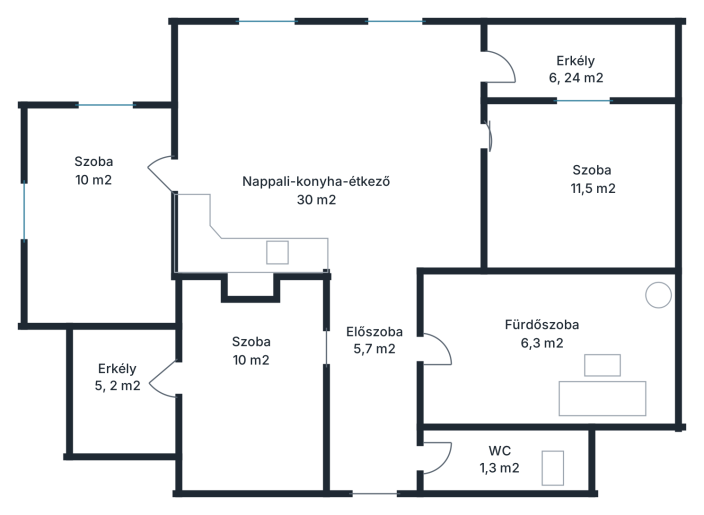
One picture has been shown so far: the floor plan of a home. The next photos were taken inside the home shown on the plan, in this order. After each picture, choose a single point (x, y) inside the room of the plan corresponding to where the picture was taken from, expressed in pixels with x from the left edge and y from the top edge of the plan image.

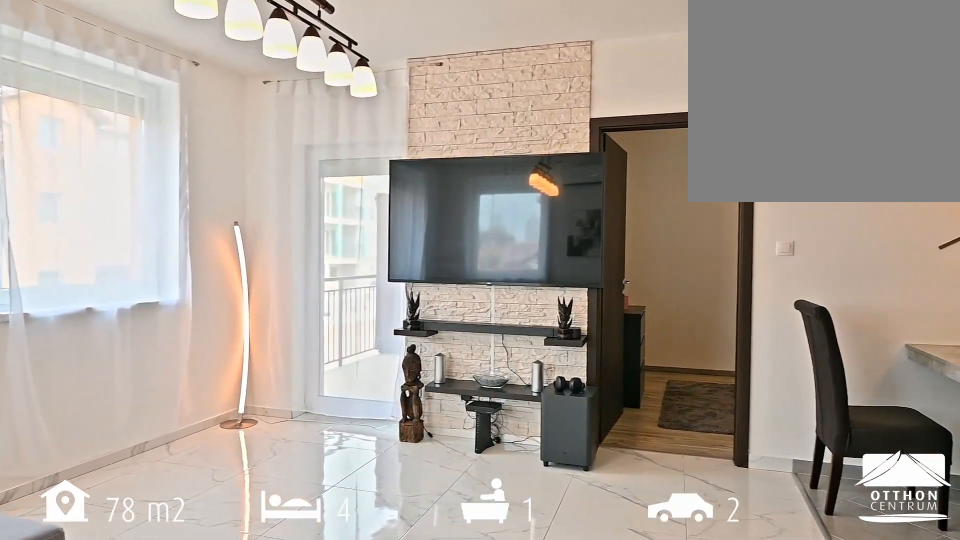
(328, 103)
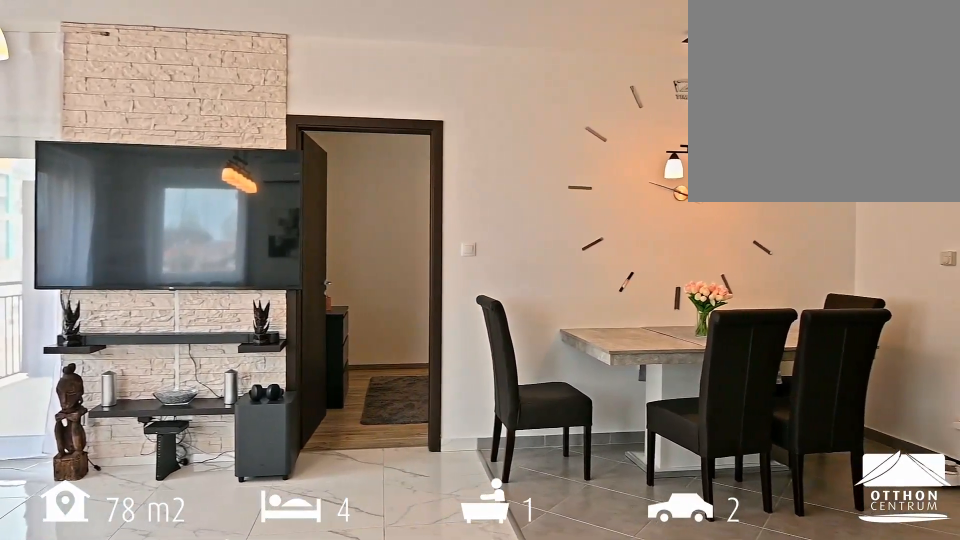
(328, 103)
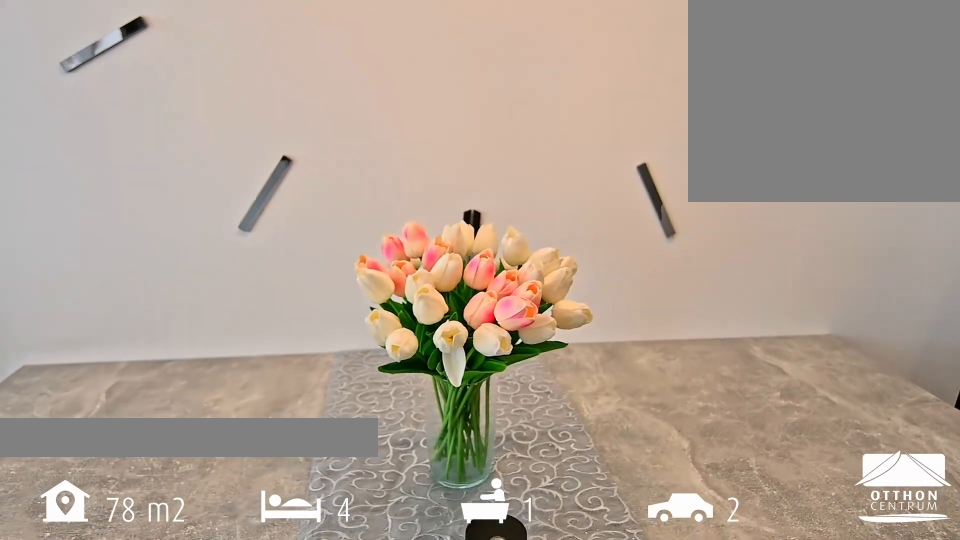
(332, 204)
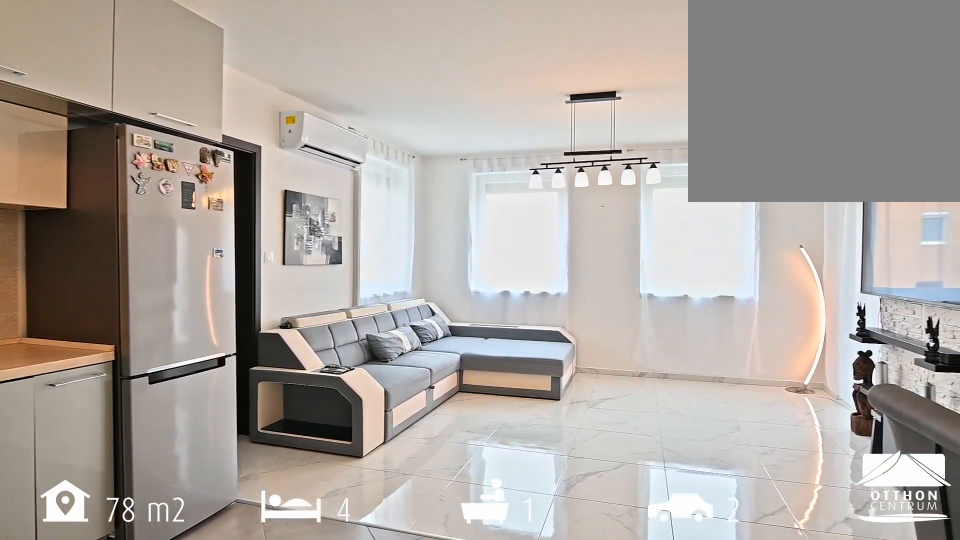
(377, 271)
